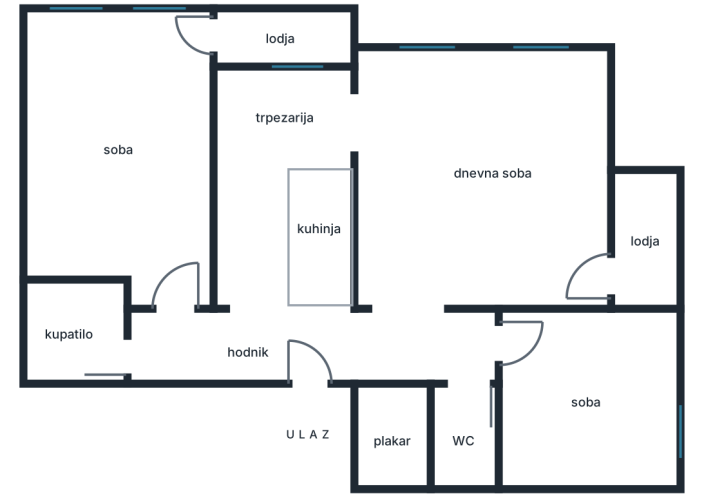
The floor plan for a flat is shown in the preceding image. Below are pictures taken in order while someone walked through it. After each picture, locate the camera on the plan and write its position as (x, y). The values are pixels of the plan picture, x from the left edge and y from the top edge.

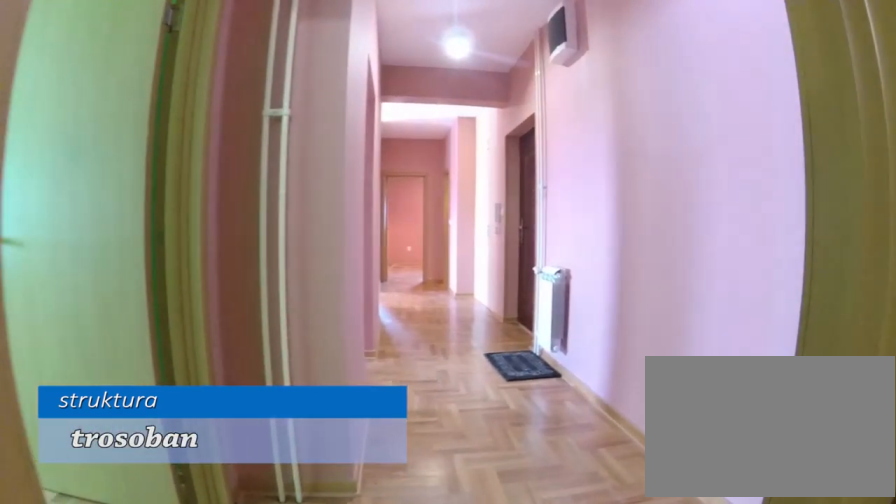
(73, 345)
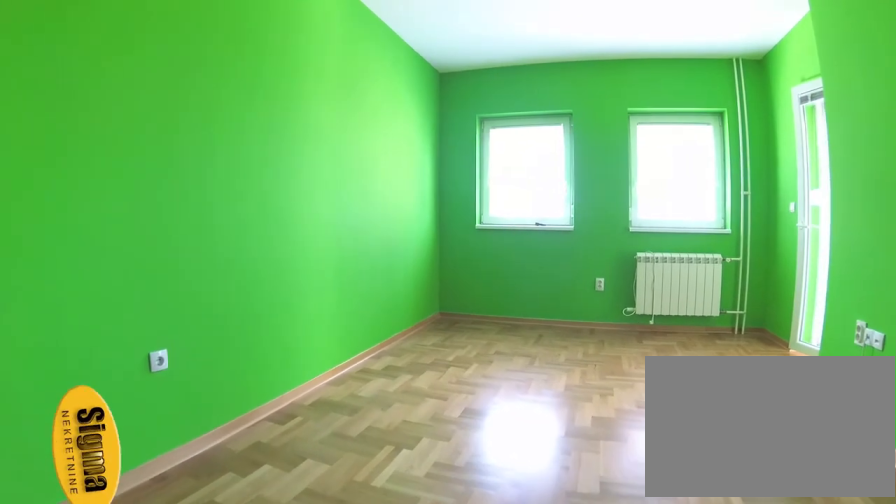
(120, 227)
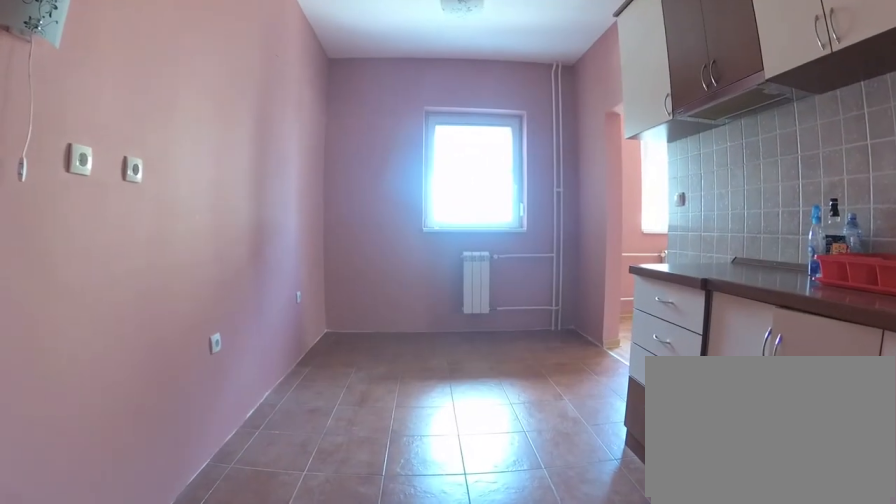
(255, 300)
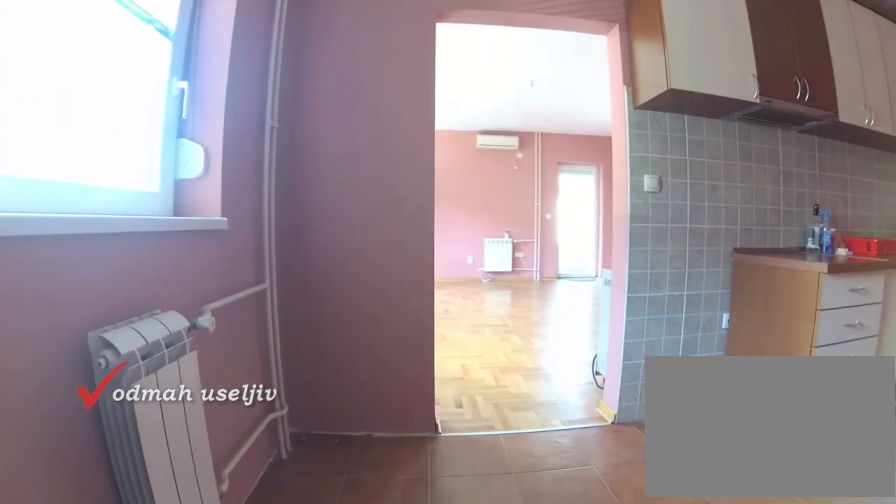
(235, 125)
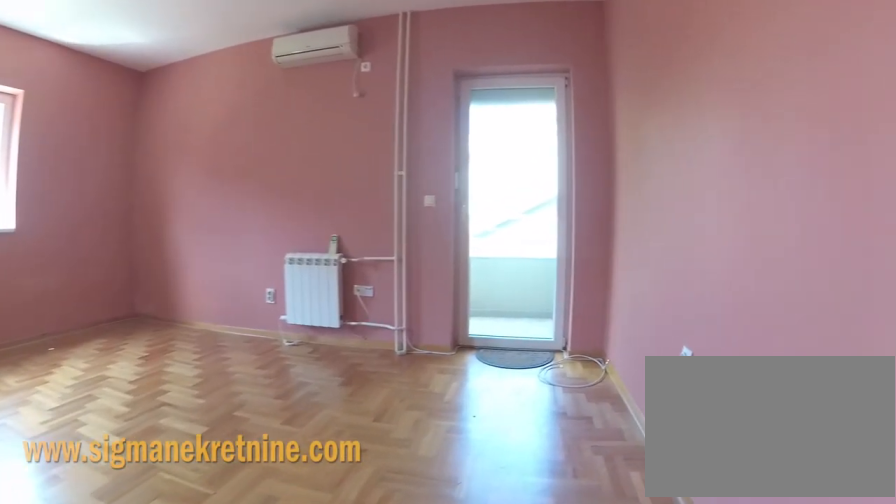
(446, 278)
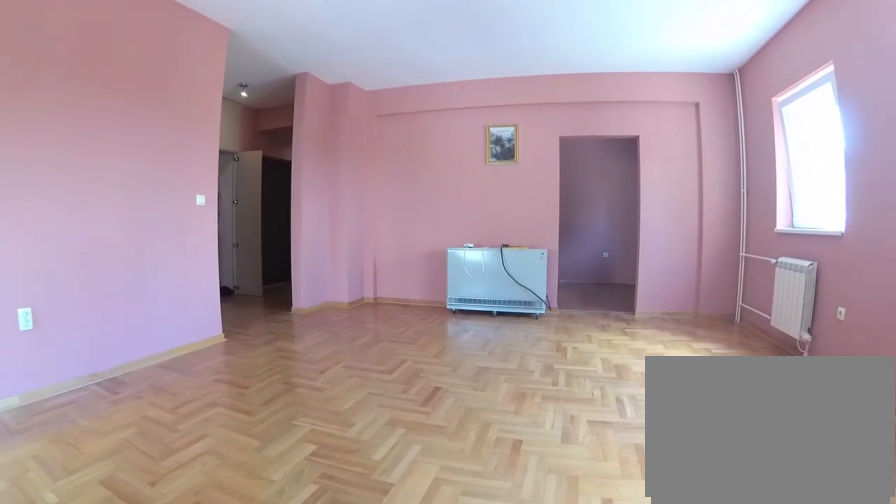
(564, 143)
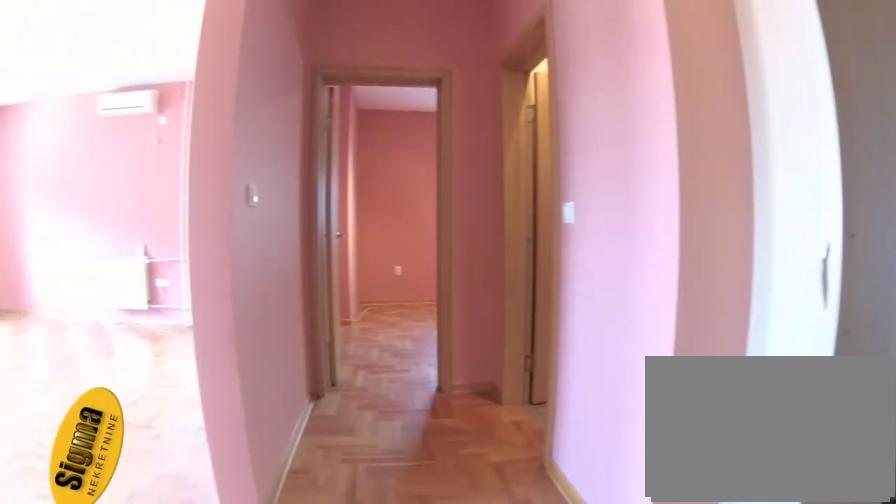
(361, 349)
